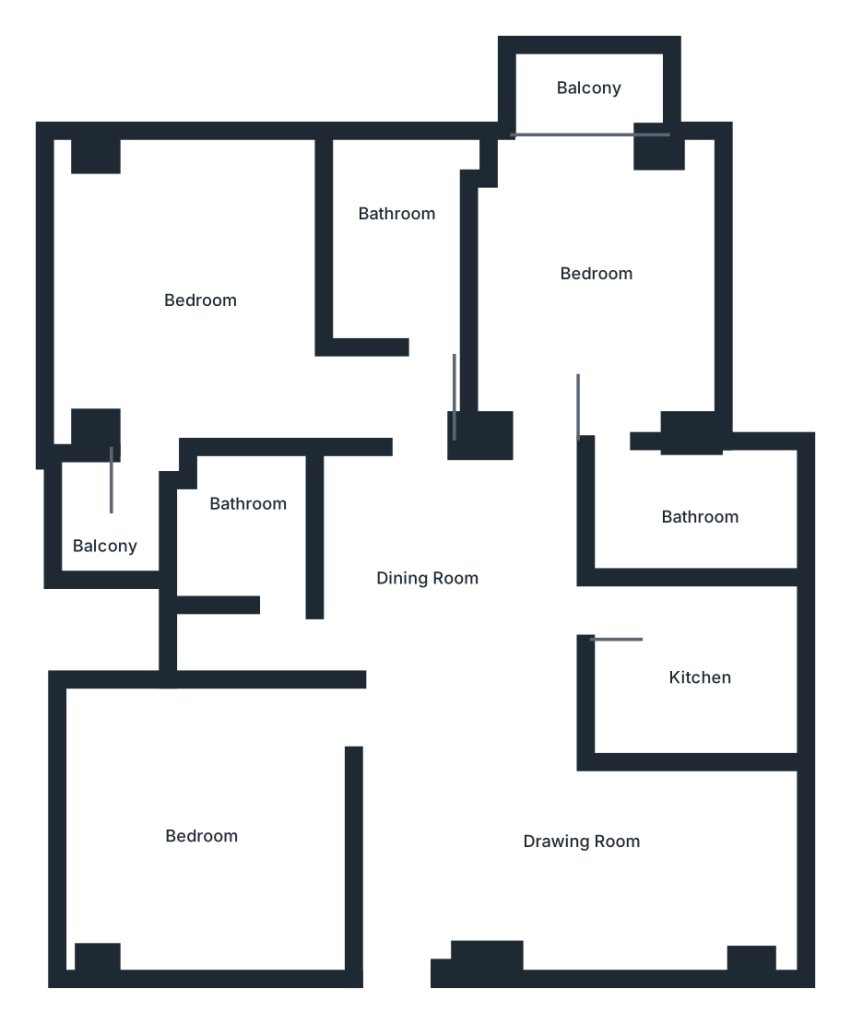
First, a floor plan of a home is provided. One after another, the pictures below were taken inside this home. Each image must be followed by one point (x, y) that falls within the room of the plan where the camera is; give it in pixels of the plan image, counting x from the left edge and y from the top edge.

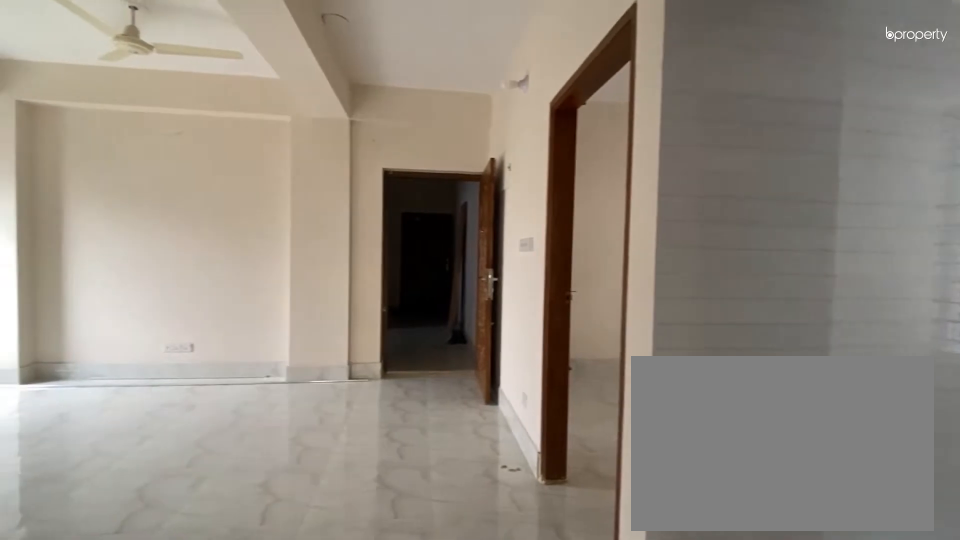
(460, 586)
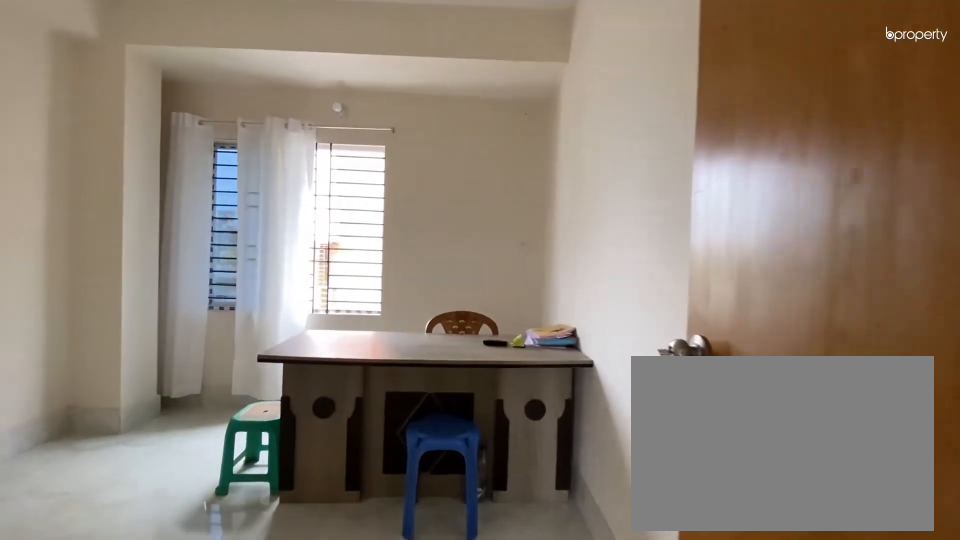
(213, 827)
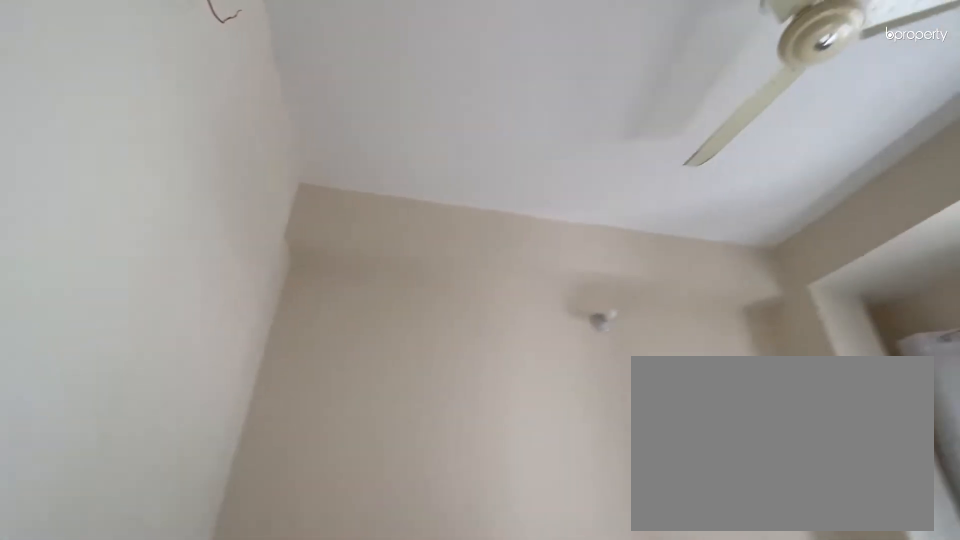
(213, 827)
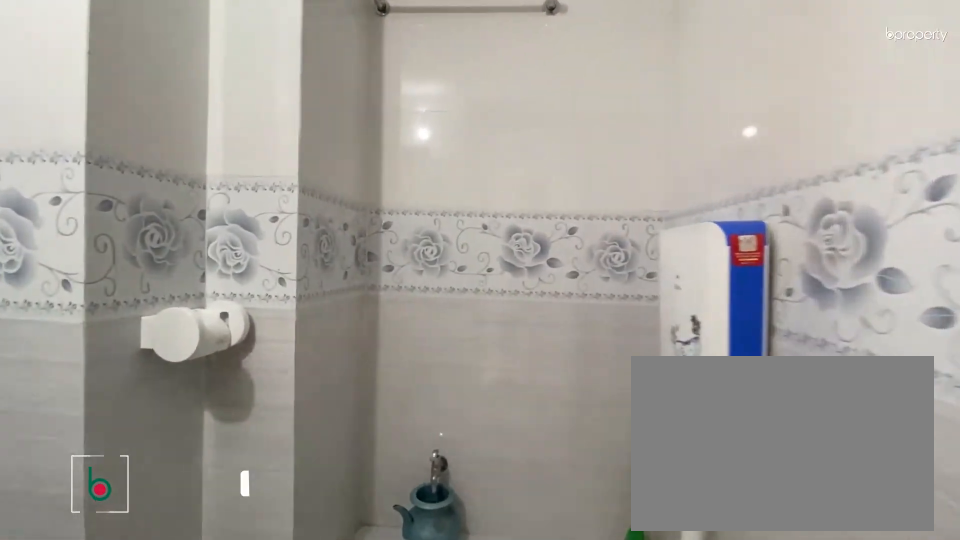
(249, 520)
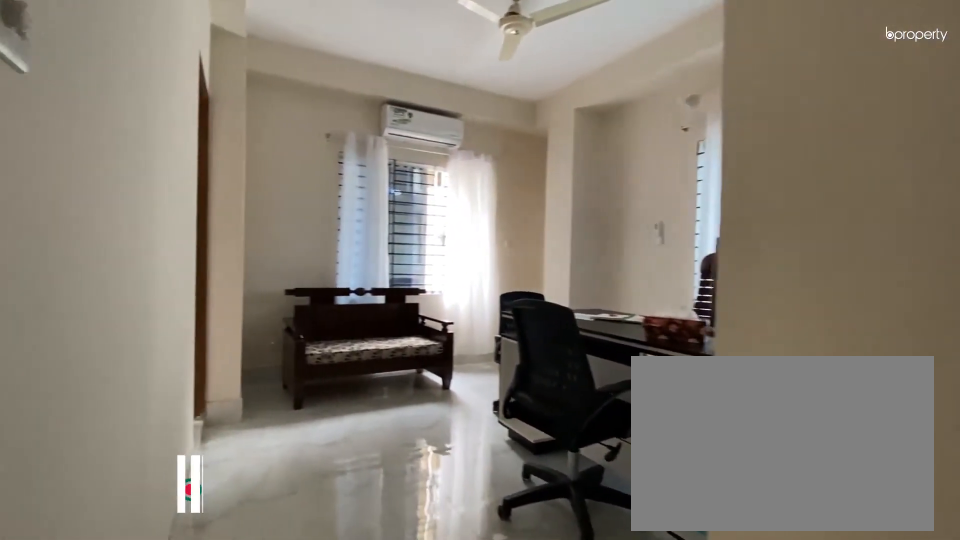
(195, 307)
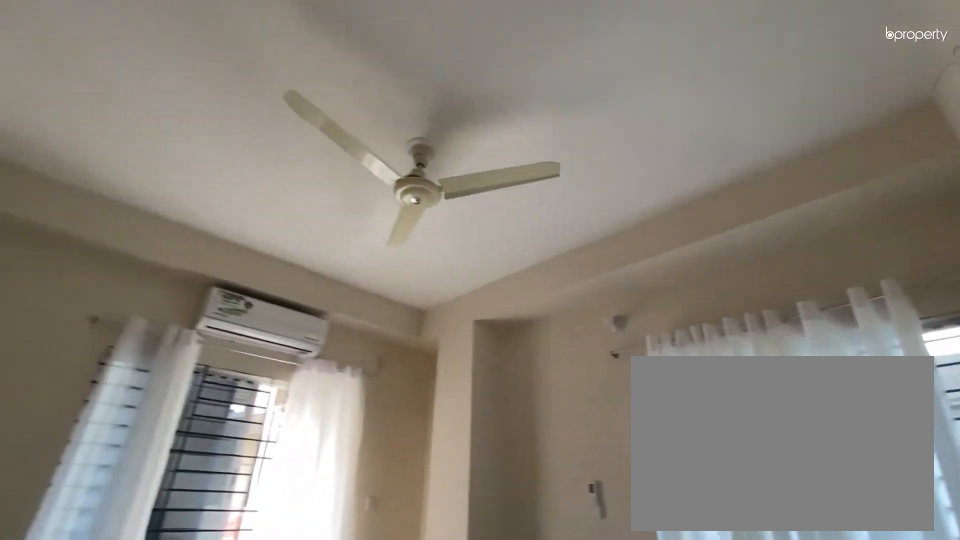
(193, 307)
